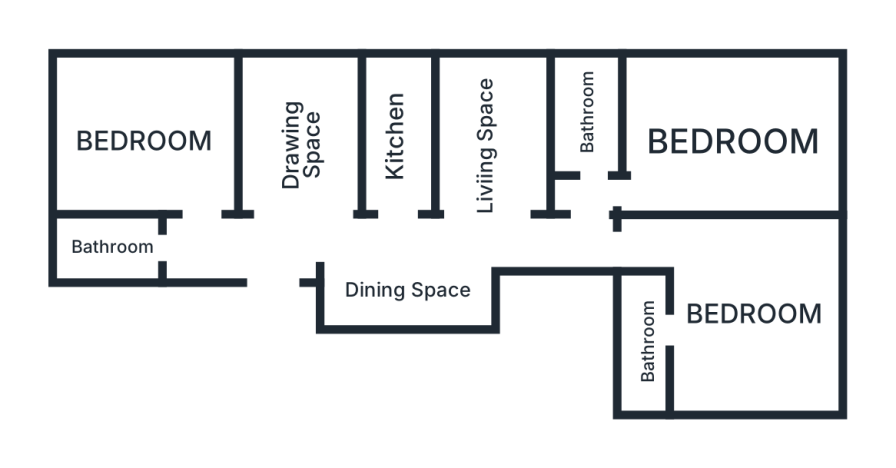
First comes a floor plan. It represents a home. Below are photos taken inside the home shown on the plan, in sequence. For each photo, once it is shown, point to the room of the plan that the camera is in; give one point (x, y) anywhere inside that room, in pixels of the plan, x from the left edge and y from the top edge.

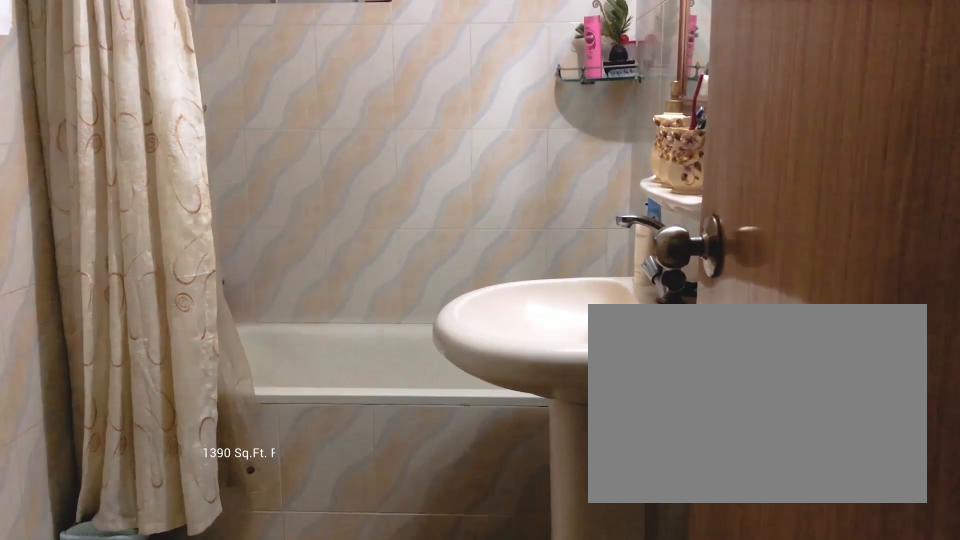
(661, 322)
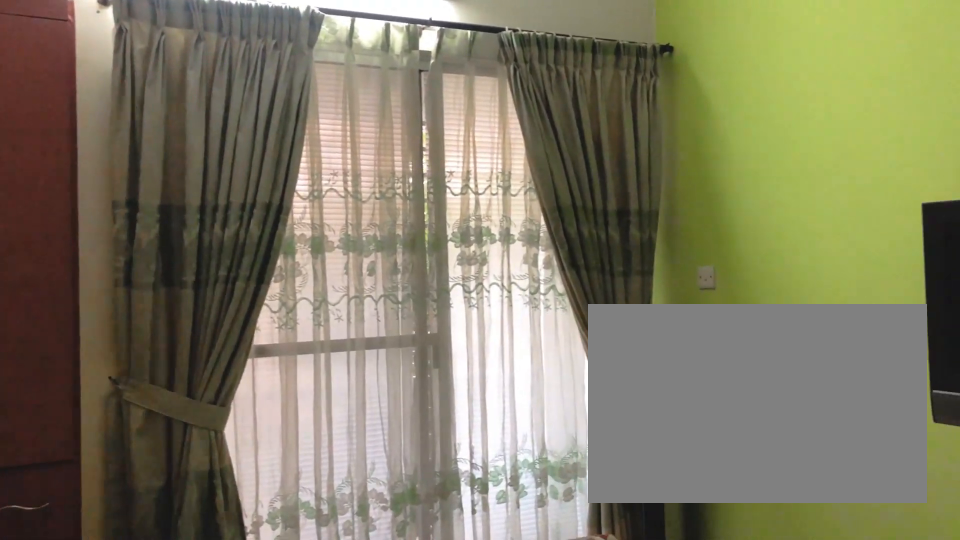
(722, 165)
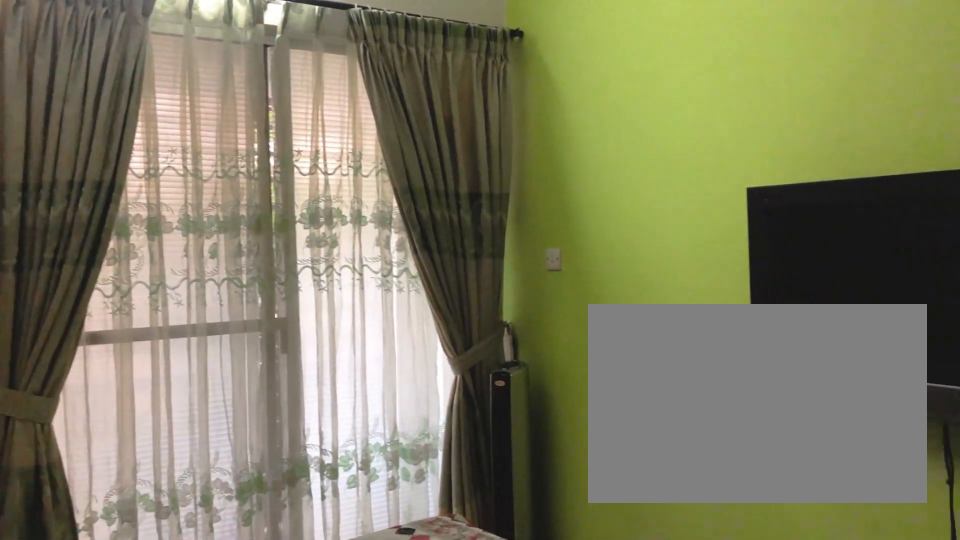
(722, 165)
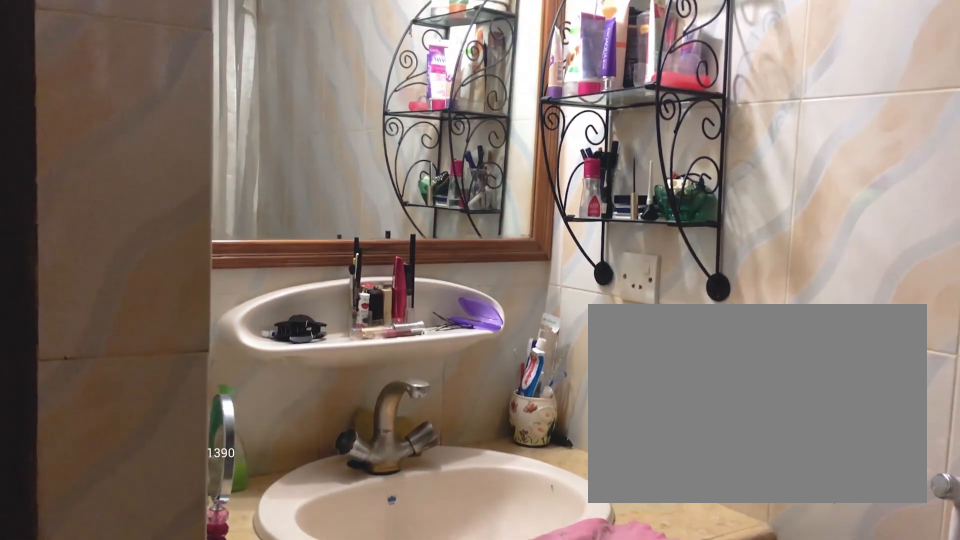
(604, 156)
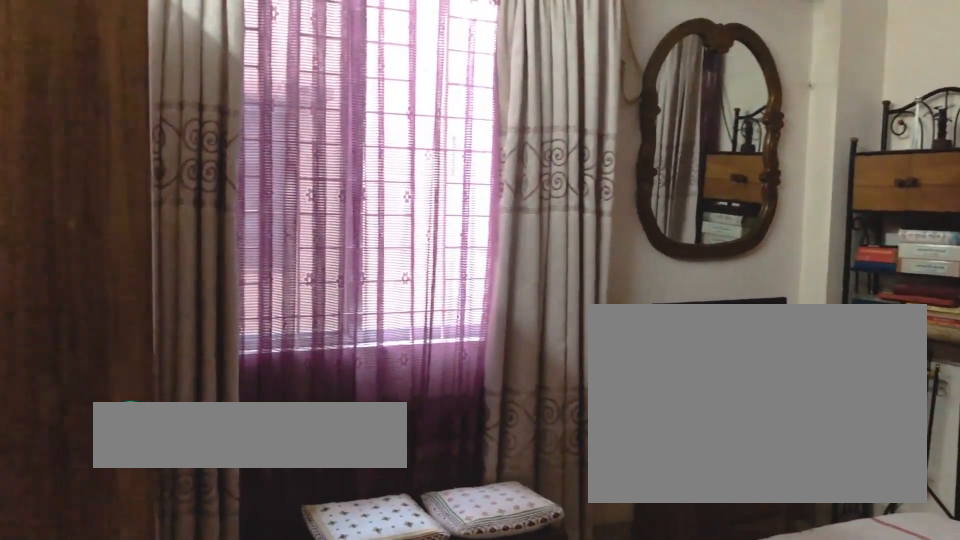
(139, 82)
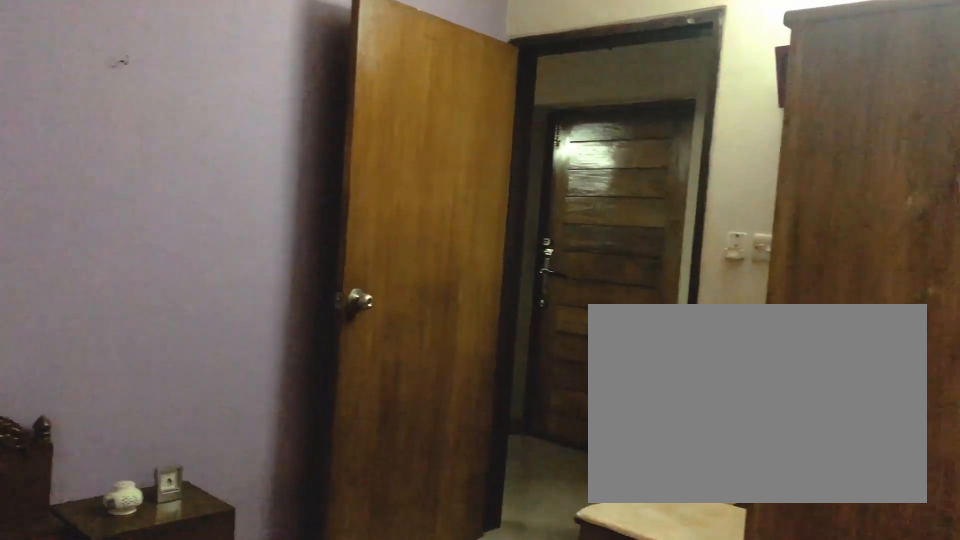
(139, 82)
